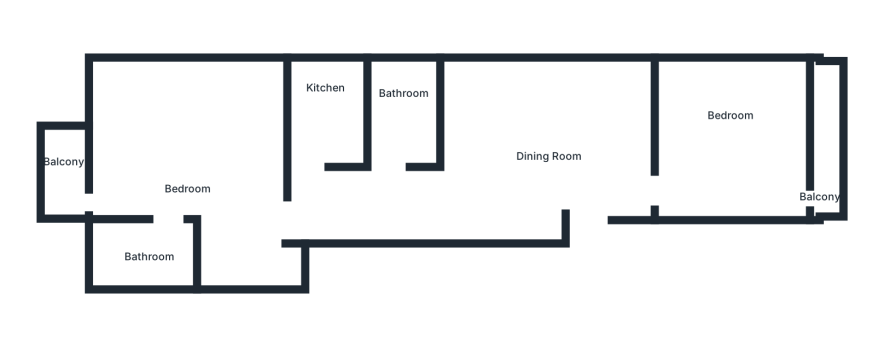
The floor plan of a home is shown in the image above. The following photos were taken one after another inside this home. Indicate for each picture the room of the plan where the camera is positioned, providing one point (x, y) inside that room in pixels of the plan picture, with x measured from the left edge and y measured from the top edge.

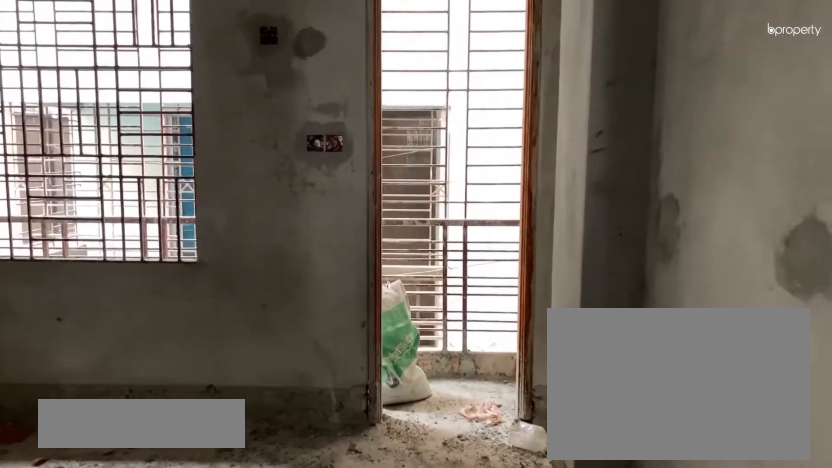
(735, 119)
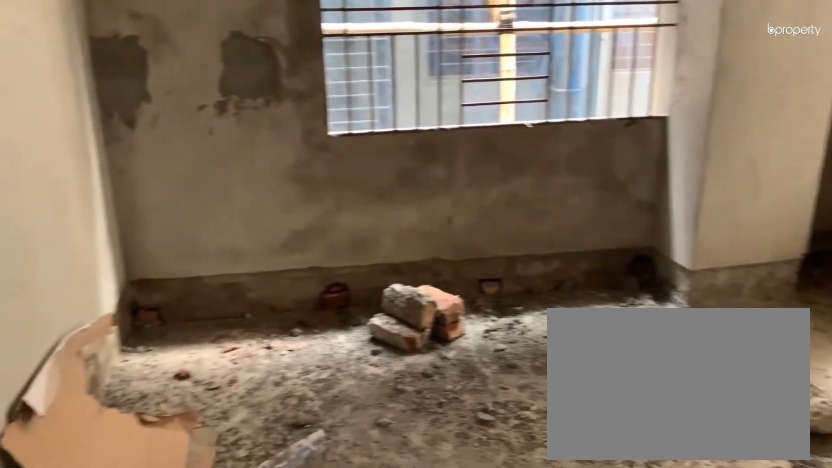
(735, 119)
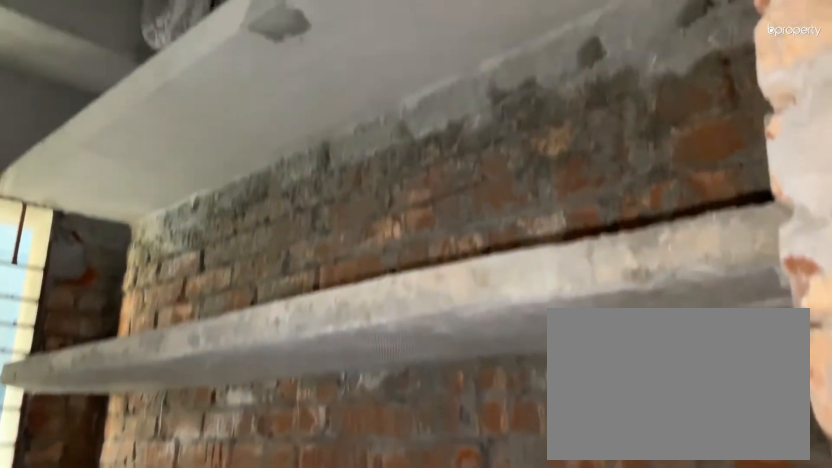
(324, 99)
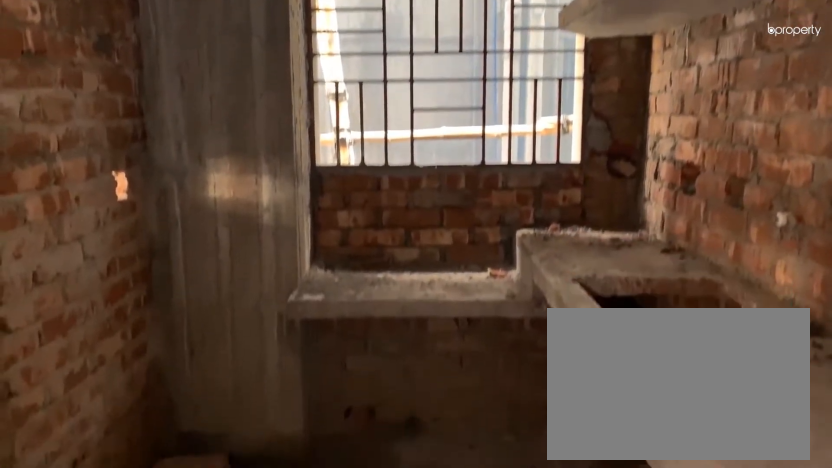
(324, 99)
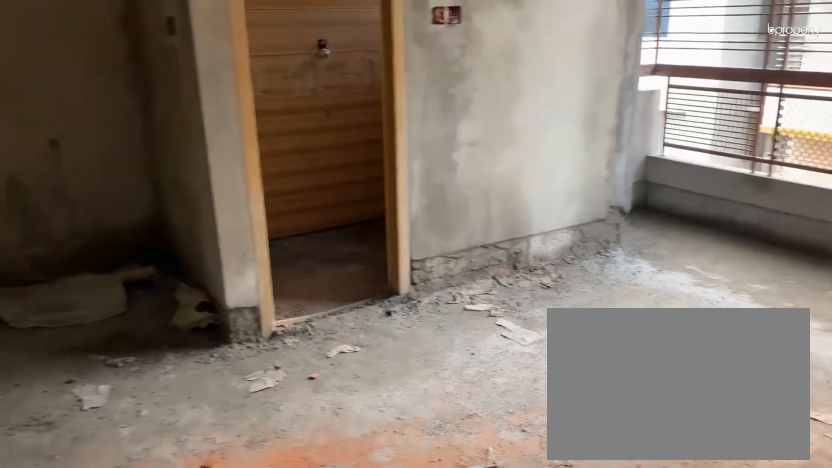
(203, 156)
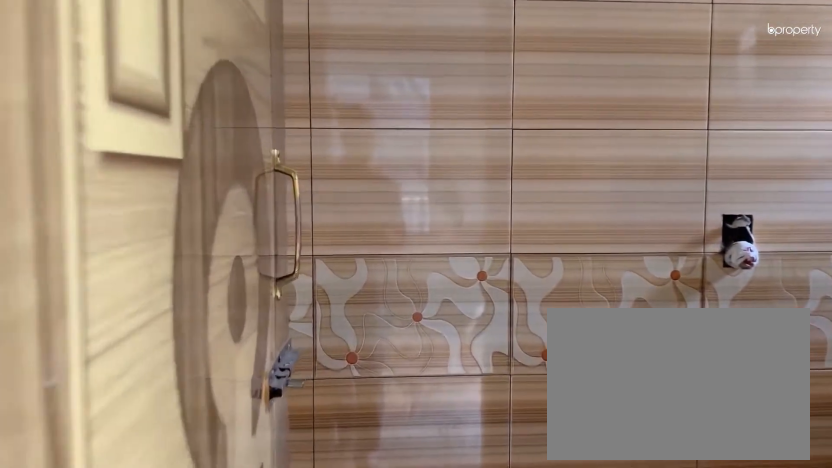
(147, 250)
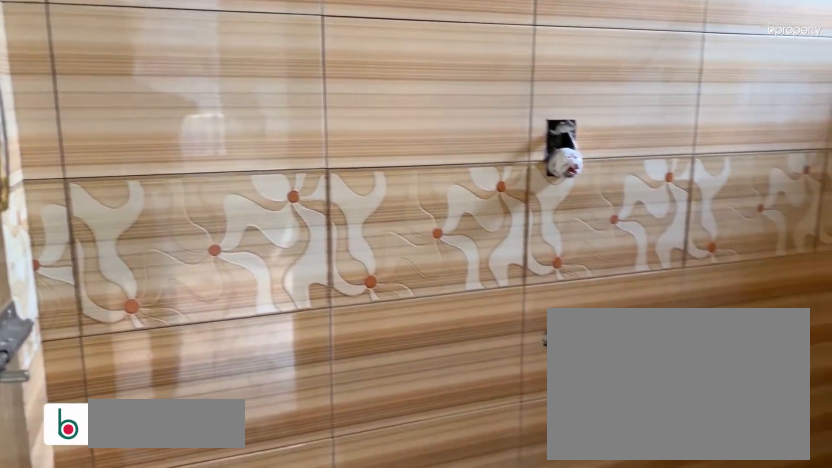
(147, 250)
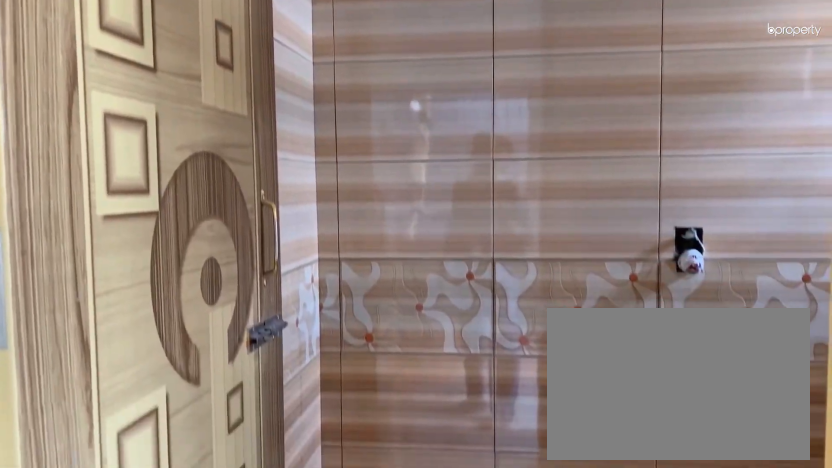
(147, 250)
